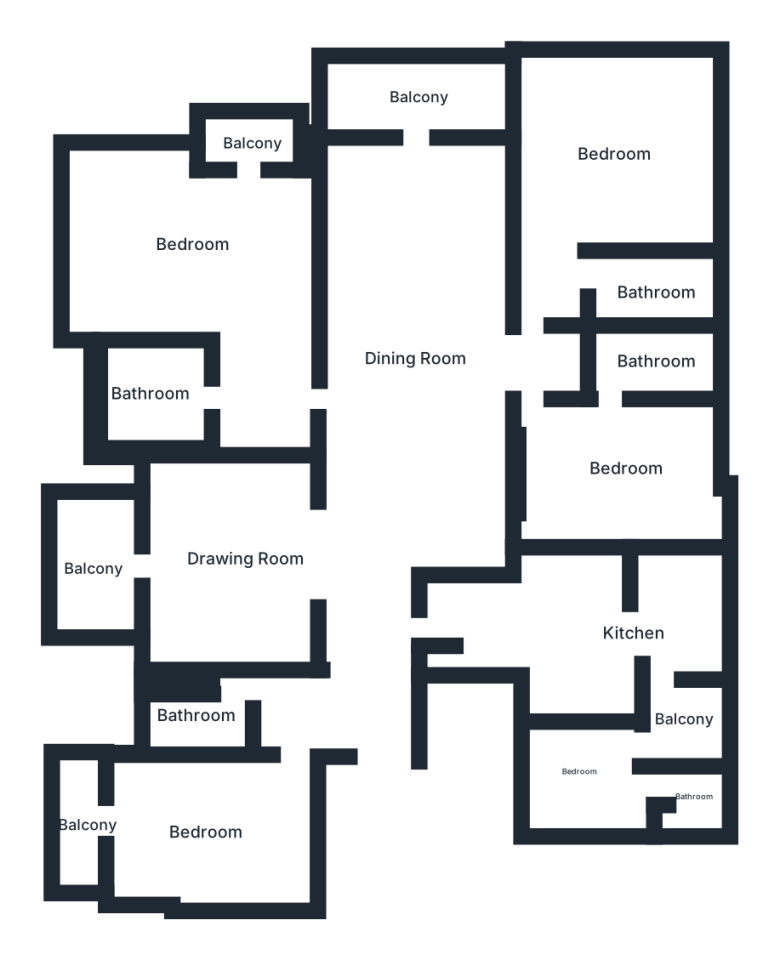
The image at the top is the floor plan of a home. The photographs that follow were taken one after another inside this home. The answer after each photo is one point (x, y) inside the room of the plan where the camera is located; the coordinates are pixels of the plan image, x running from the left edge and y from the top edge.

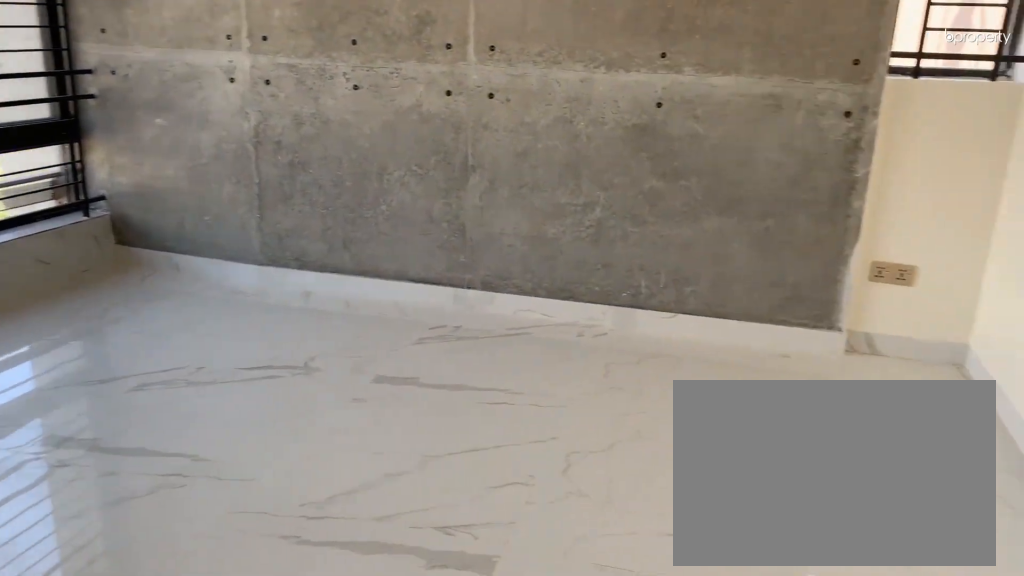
(614, 151)
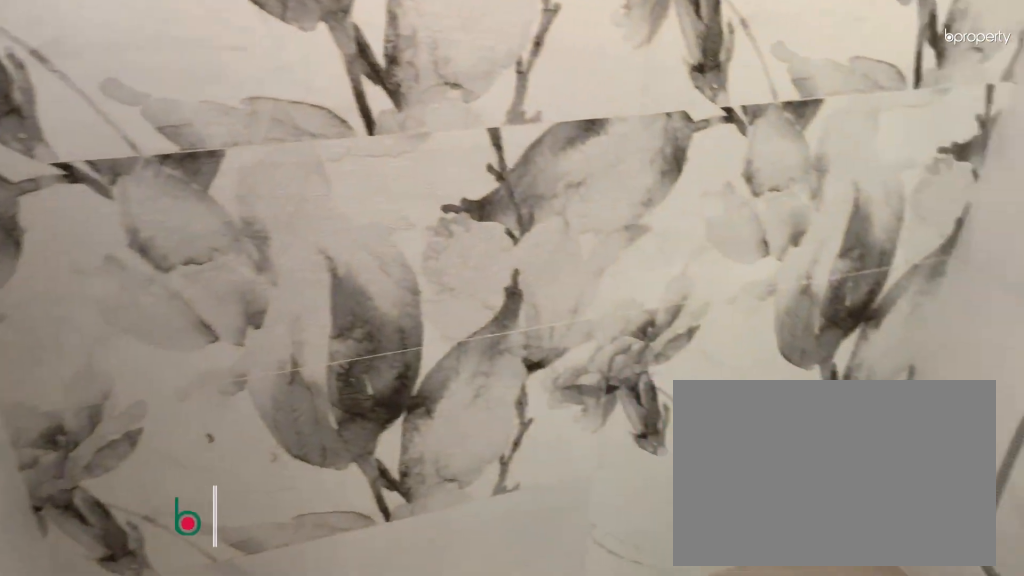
(653, 296)
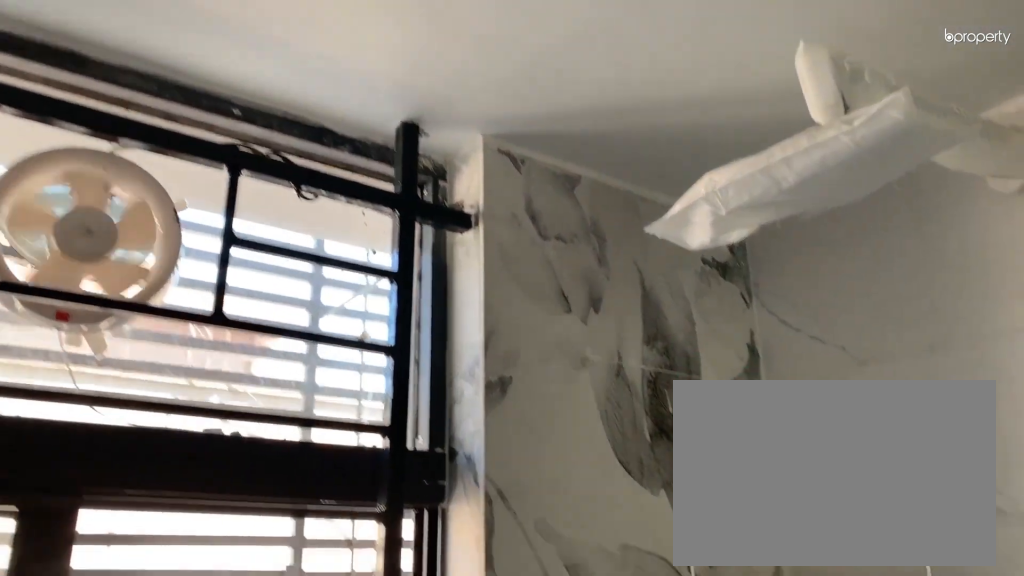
(653, 296)
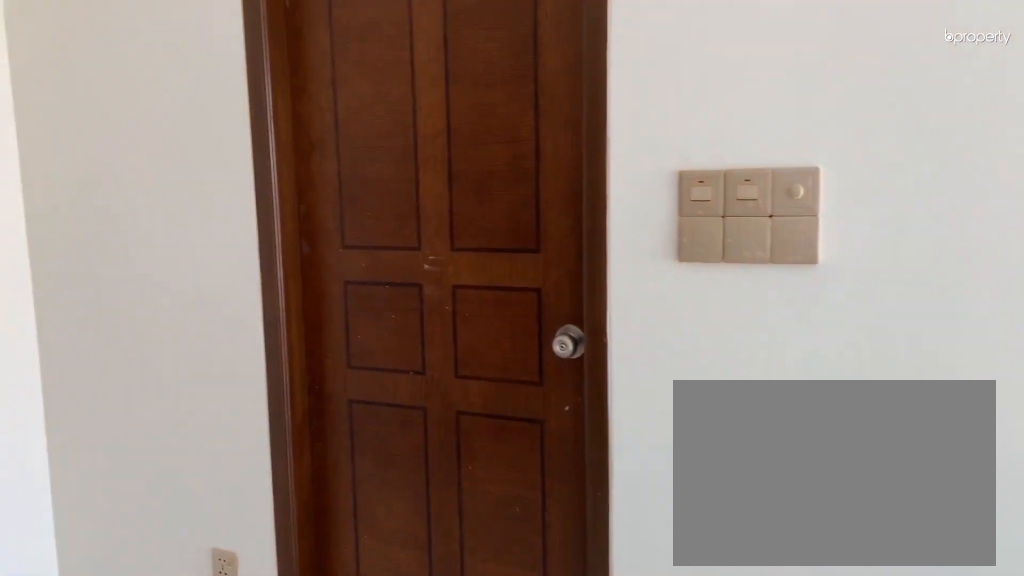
(196, 250)
